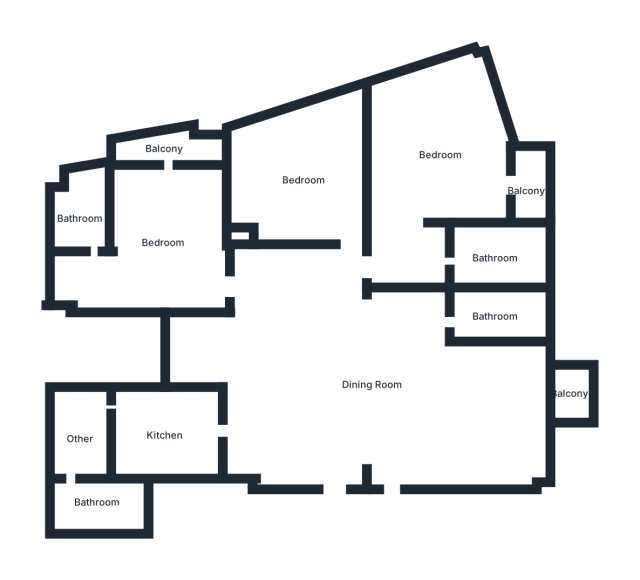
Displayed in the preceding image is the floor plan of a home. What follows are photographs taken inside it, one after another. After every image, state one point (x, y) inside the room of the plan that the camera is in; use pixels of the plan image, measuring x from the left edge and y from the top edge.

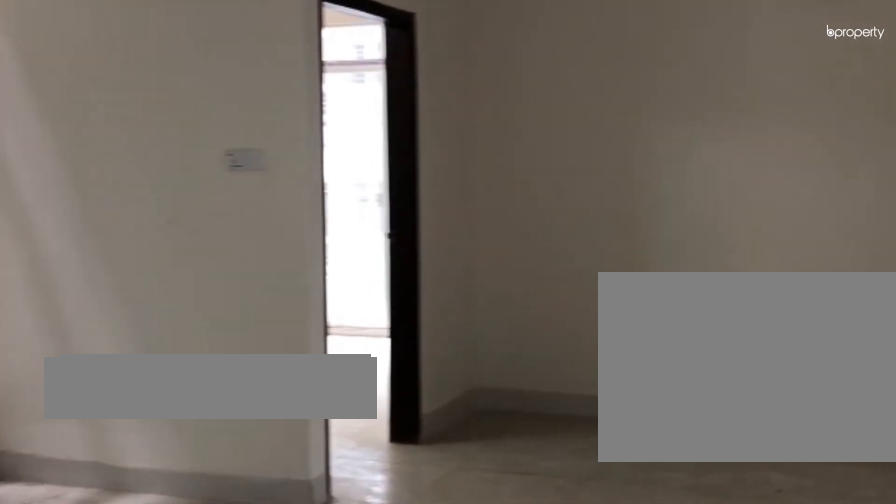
(370, 385)
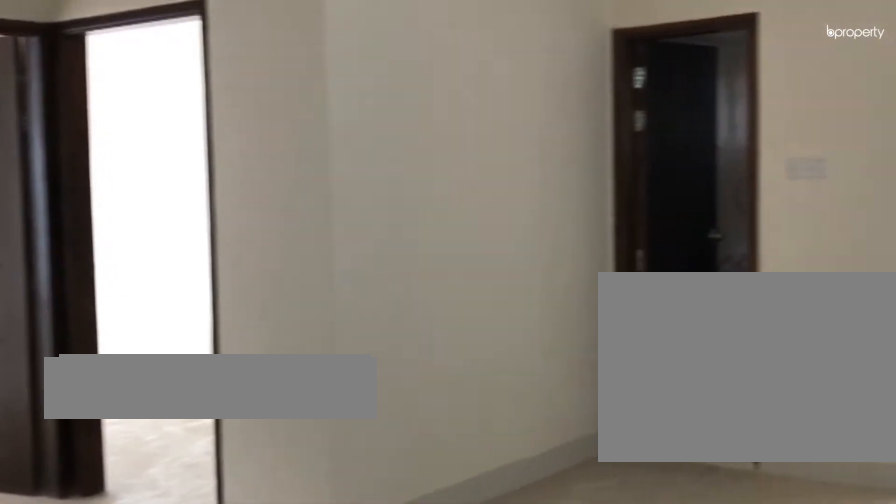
(370, 385)
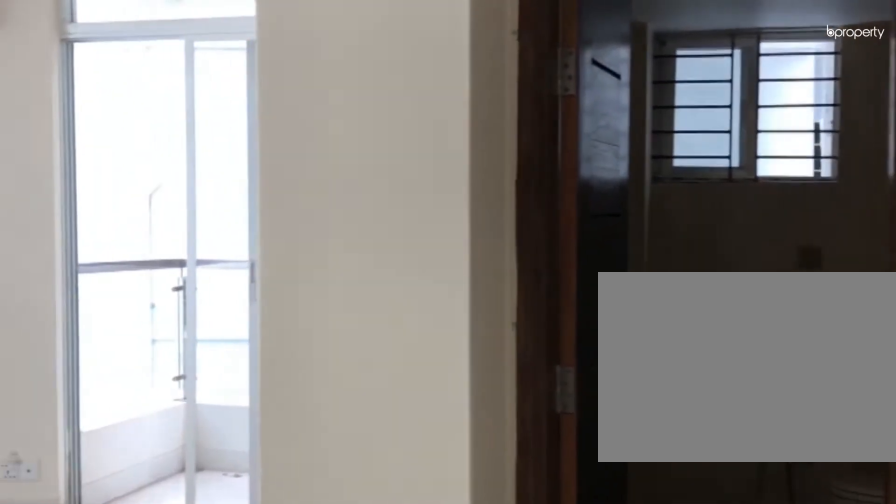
(396, 263)
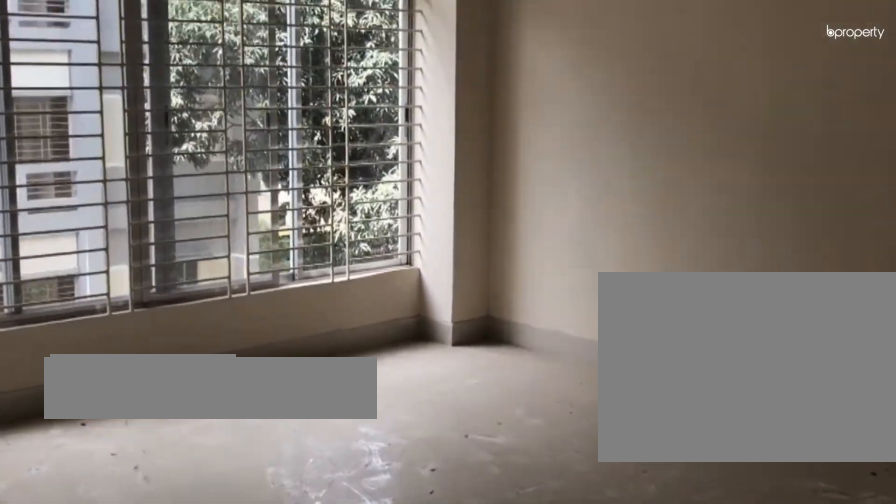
(439, 153)
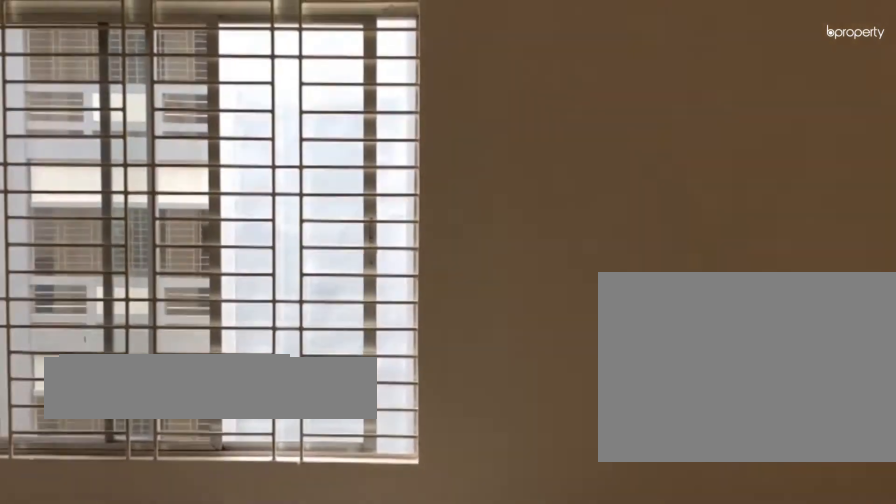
(303, 180)
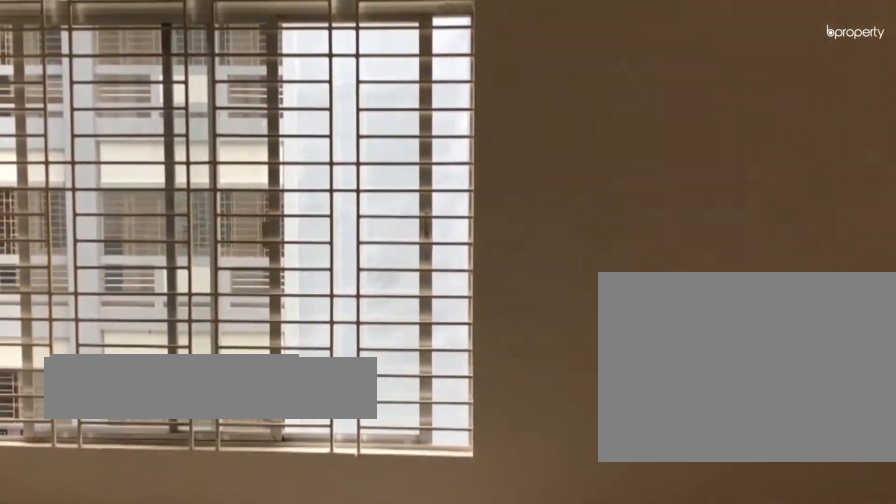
(303, 180)
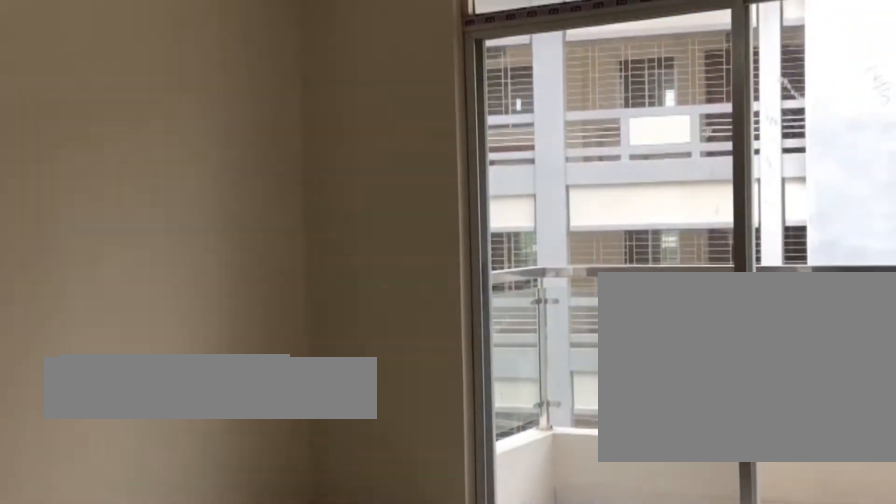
(162, 243)
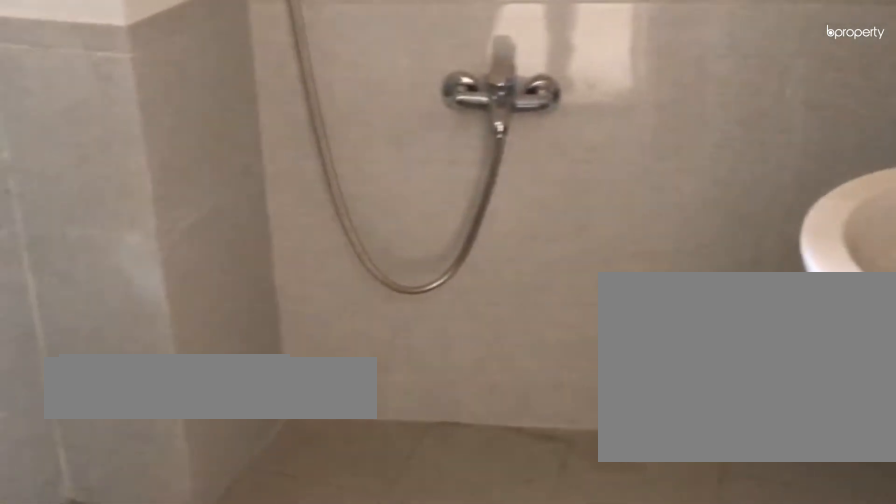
(80, 218)
